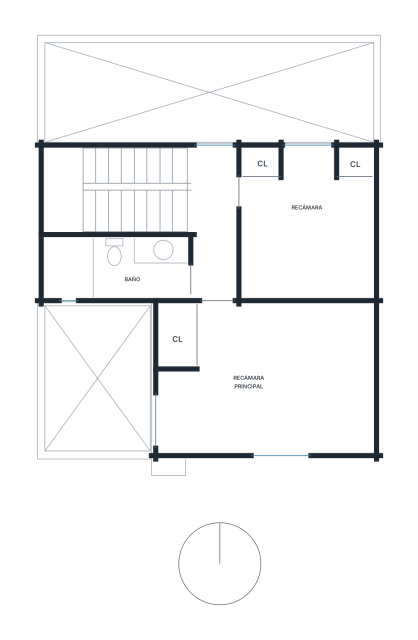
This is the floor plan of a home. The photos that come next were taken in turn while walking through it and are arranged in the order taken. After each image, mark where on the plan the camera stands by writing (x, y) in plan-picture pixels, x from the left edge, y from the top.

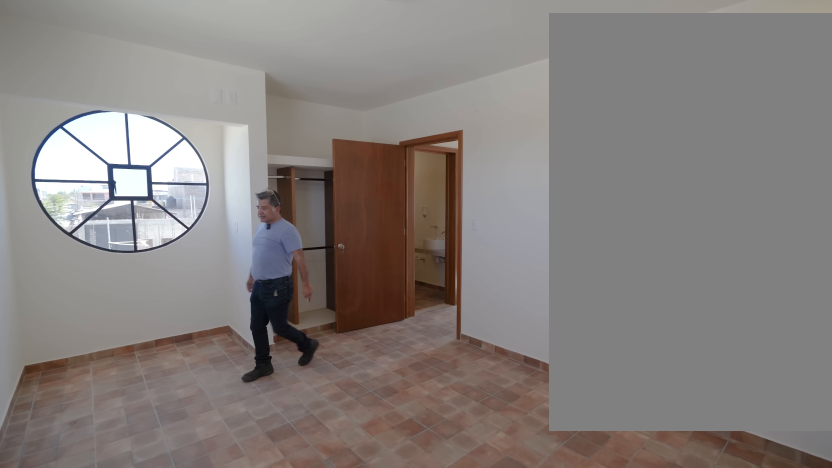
(297, 389)
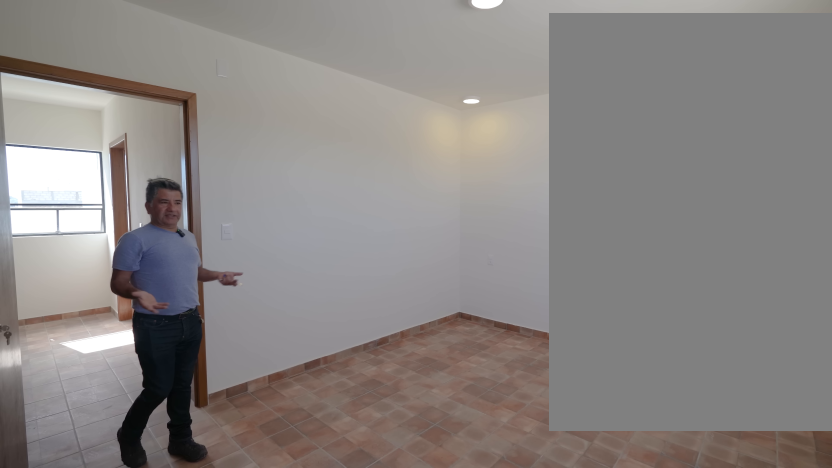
(219, 372)
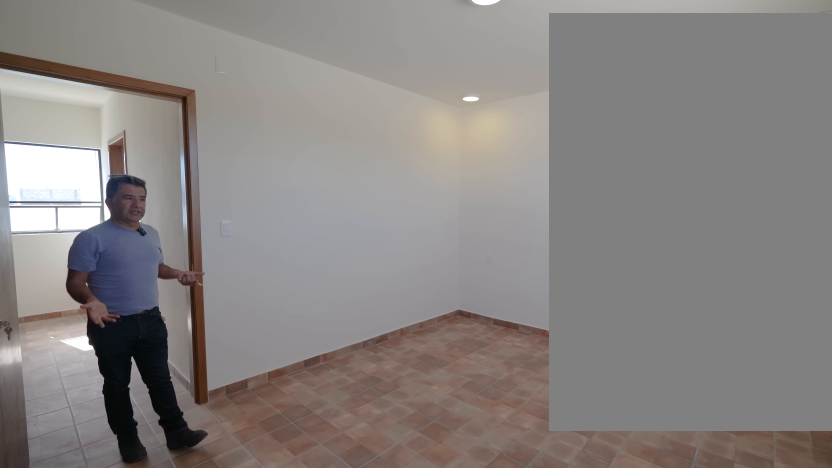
(218, 372)
